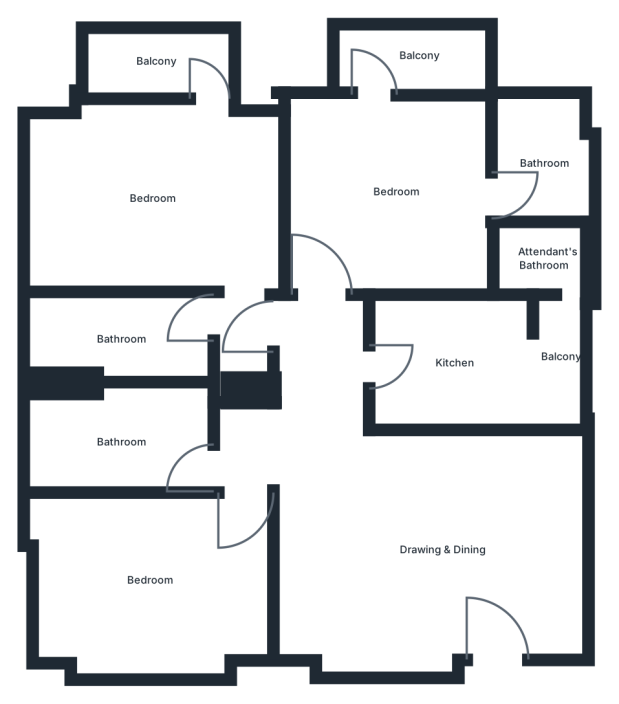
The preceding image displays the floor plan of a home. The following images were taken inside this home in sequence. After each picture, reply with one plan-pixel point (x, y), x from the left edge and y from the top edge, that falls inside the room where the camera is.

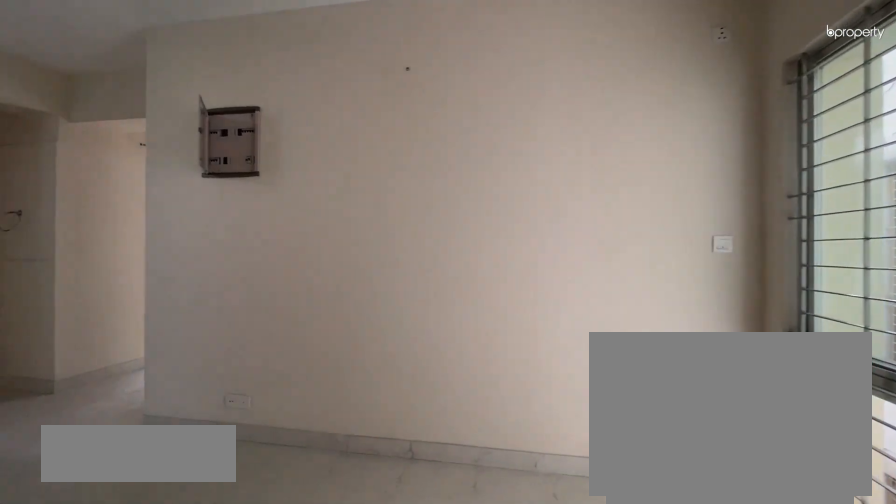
(442, 553)
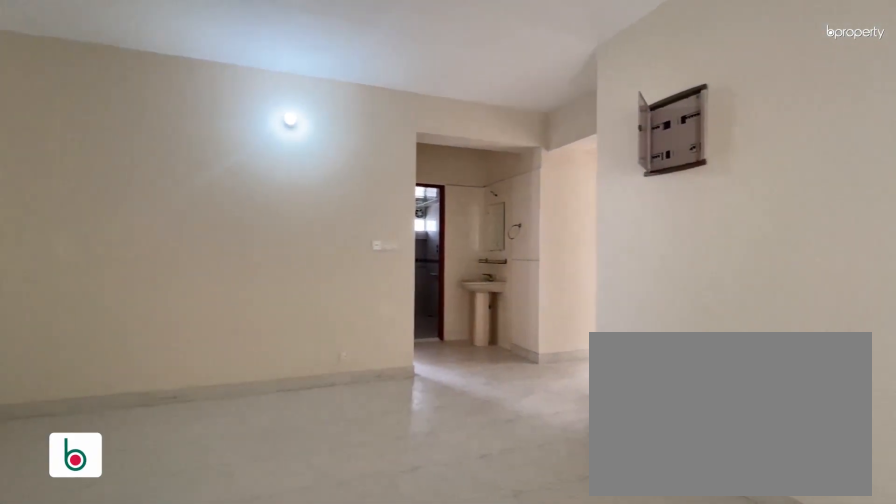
(442, 553)
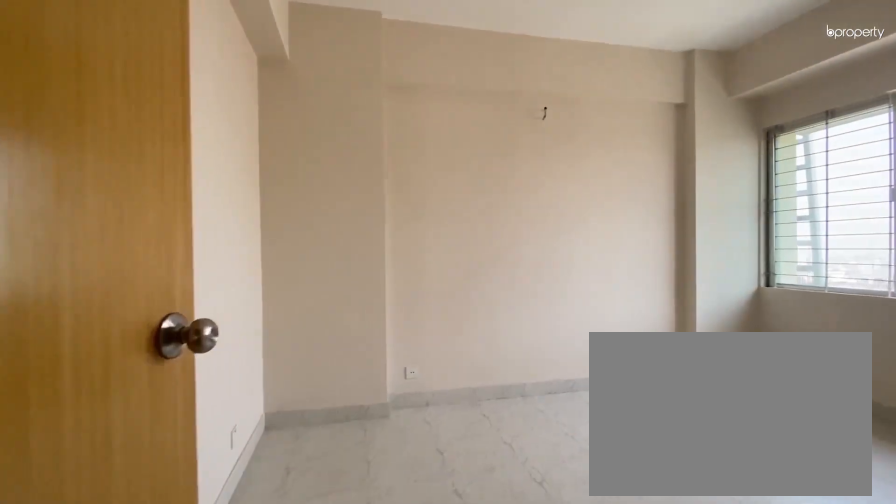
(246, 497)
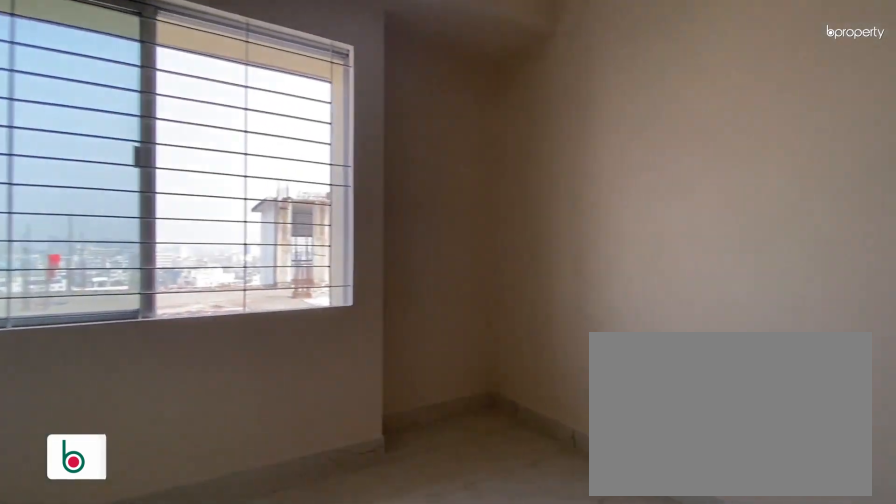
(149, 581)
